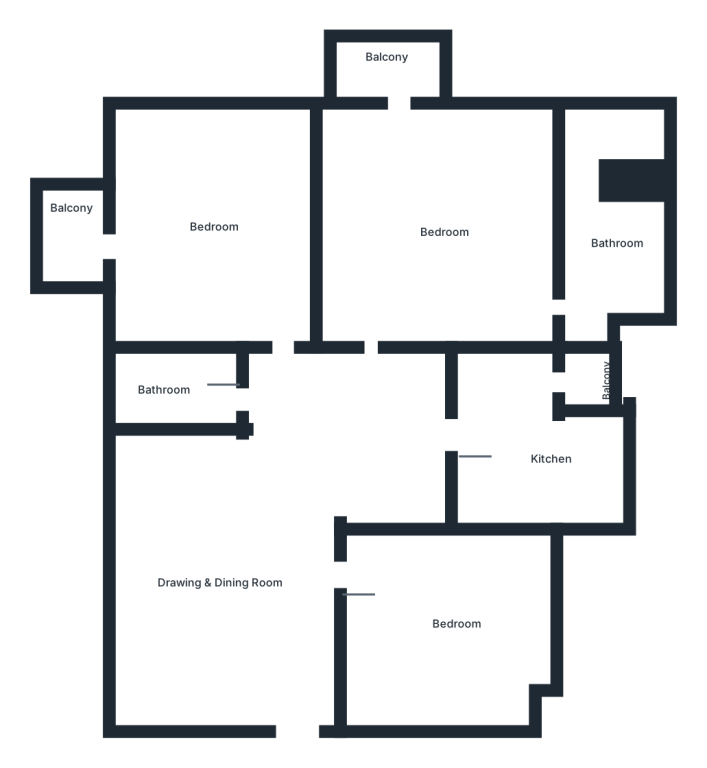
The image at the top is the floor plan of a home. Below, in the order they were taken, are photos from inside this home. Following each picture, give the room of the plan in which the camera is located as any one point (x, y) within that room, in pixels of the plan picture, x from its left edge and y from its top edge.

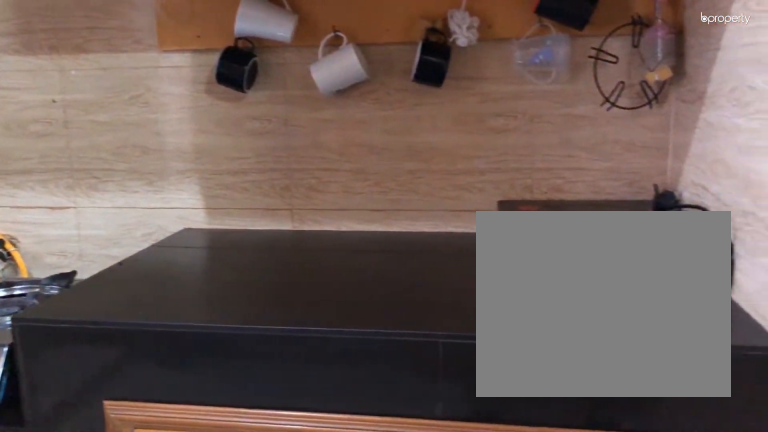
(508, 437)
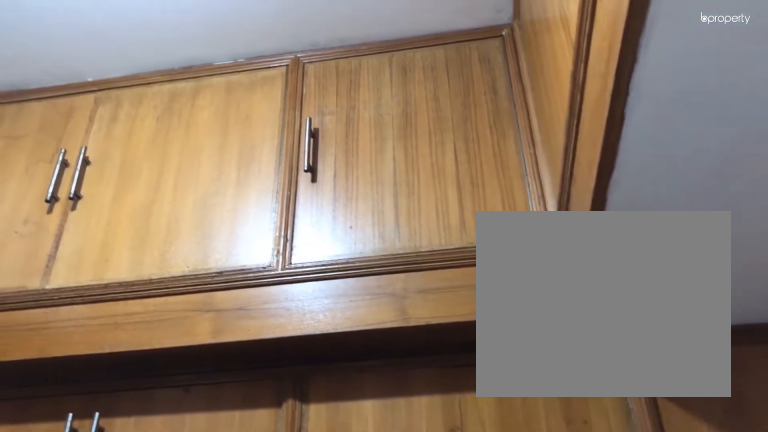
(508, 437)
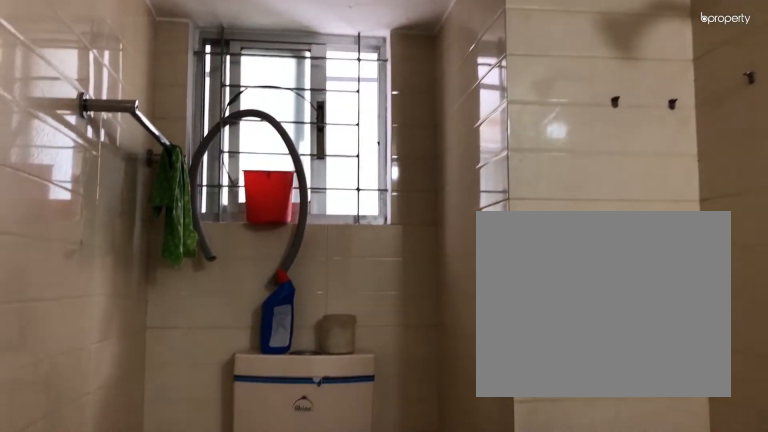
(179, 389)
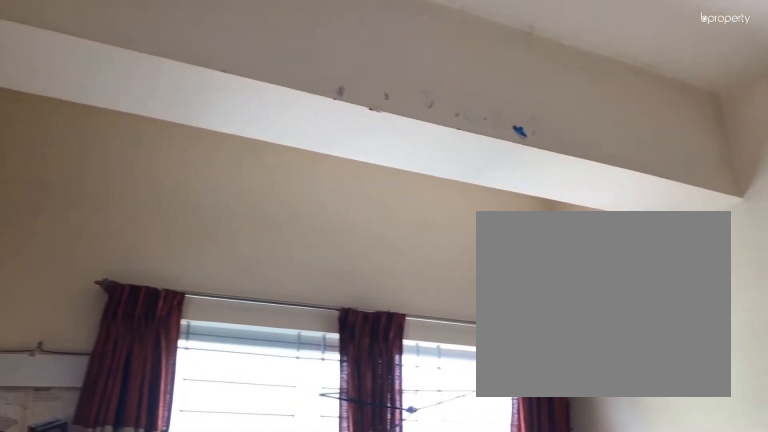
(224, 224)
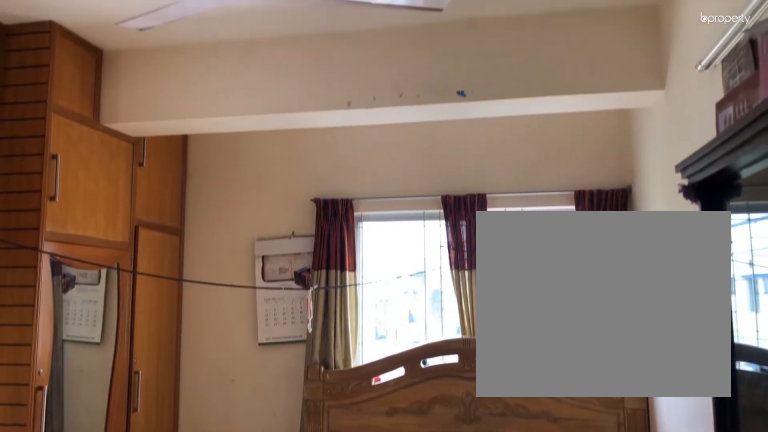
(224, 225)
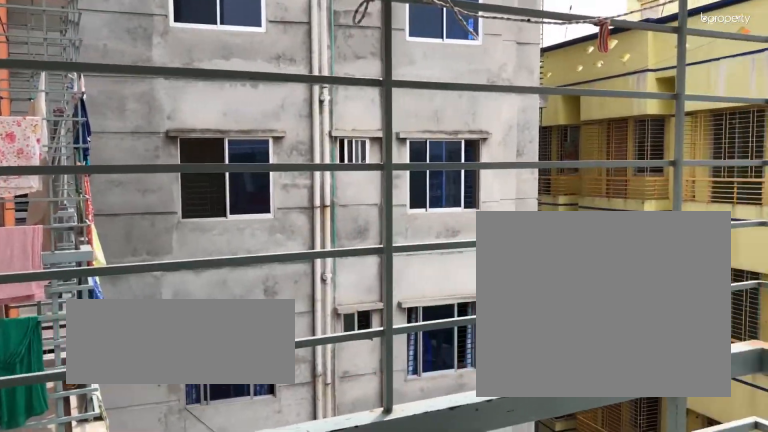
(77, 239)
